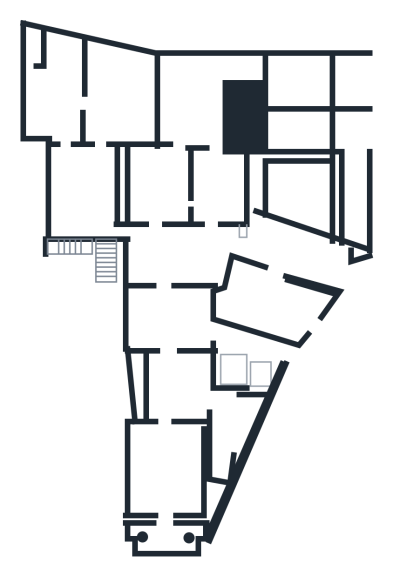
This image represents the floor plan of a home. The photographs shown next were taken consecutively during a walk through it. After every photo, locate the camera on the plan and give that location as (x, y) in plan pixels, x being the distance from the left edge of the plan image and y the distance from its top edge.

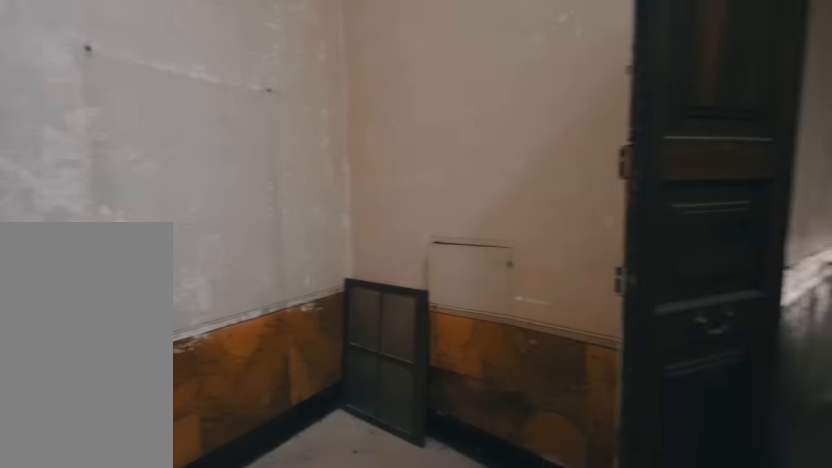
(168, 324)
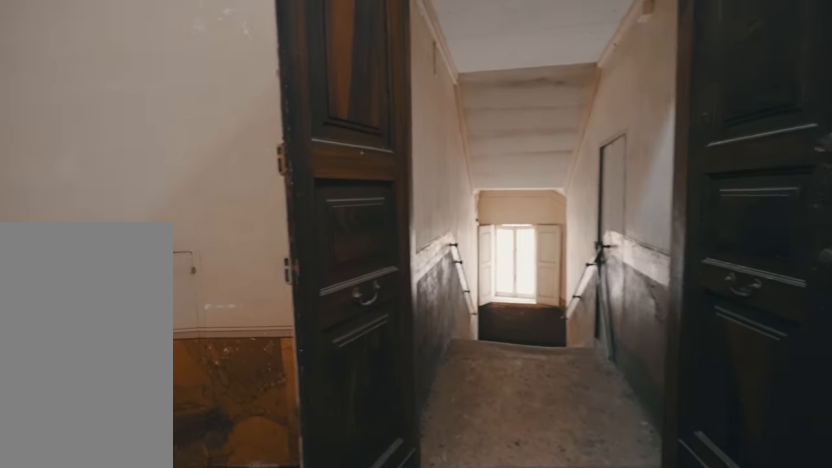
(168, 324)
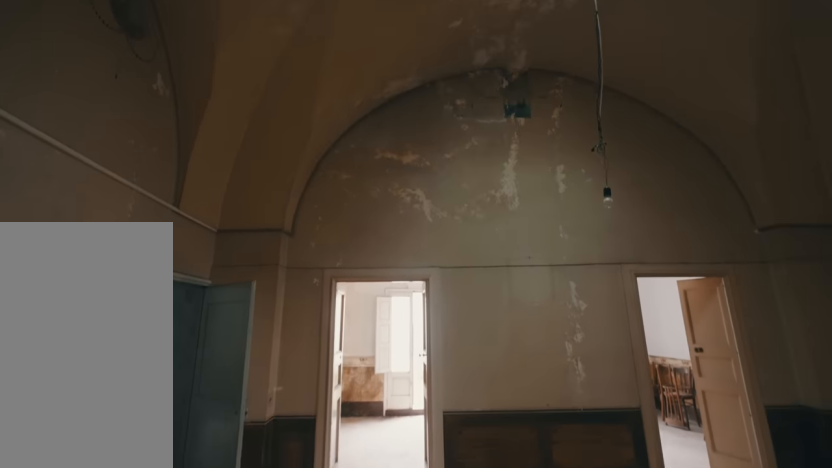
(179, 260)
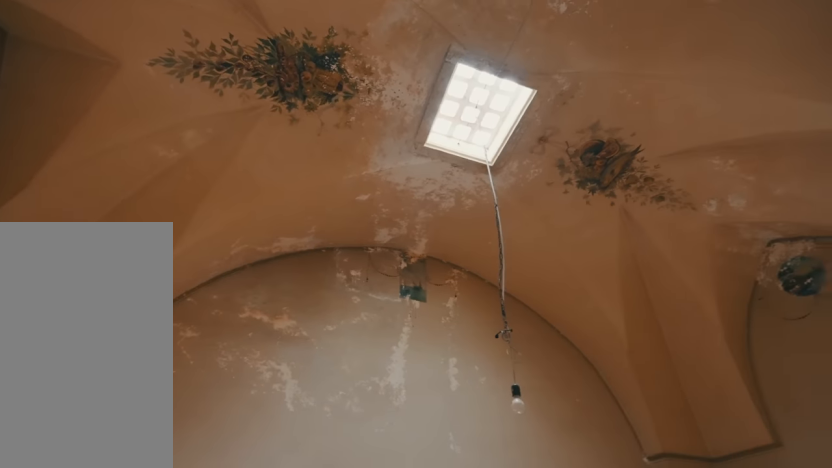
(179, 260)
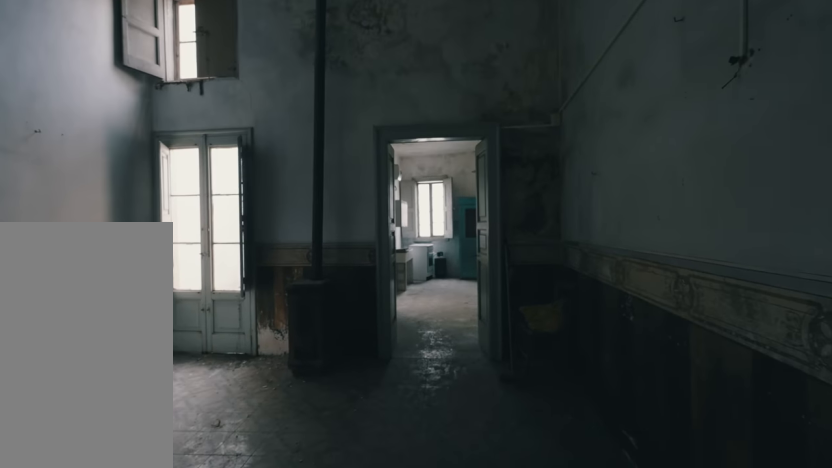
(84, 195)
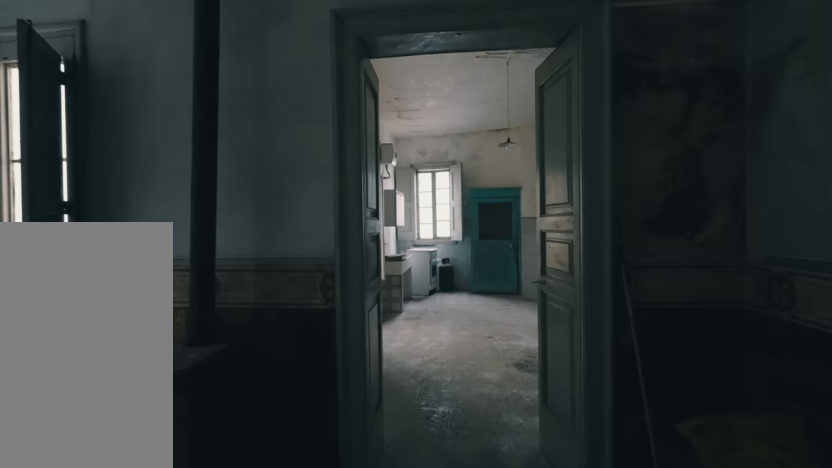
(84, 196)
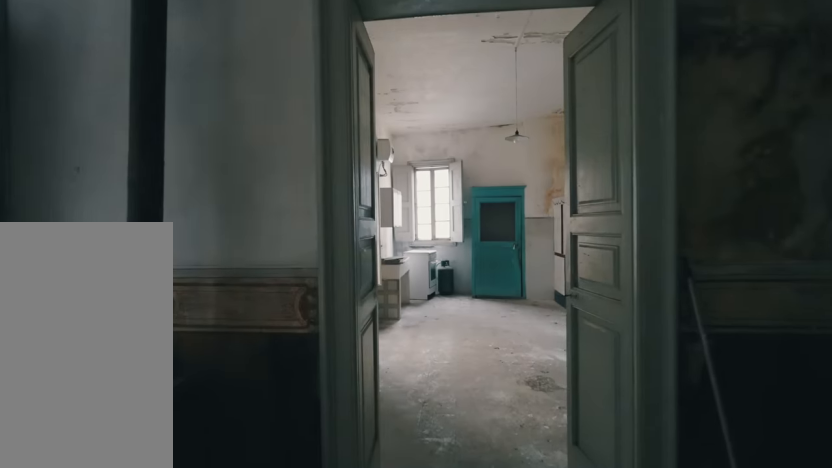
(84, 195)
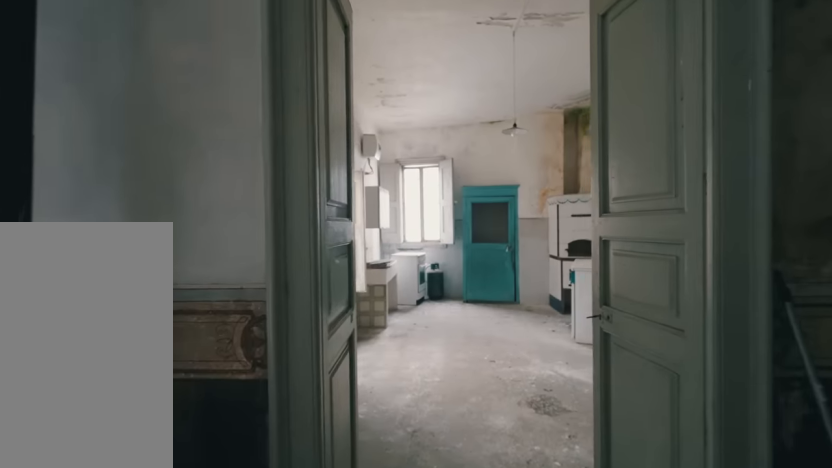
(86, 188)
